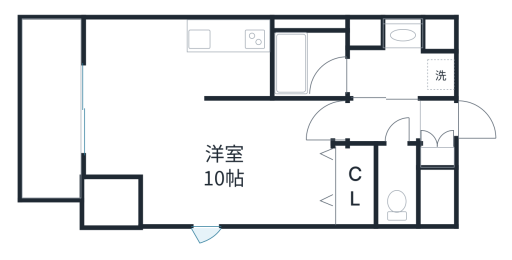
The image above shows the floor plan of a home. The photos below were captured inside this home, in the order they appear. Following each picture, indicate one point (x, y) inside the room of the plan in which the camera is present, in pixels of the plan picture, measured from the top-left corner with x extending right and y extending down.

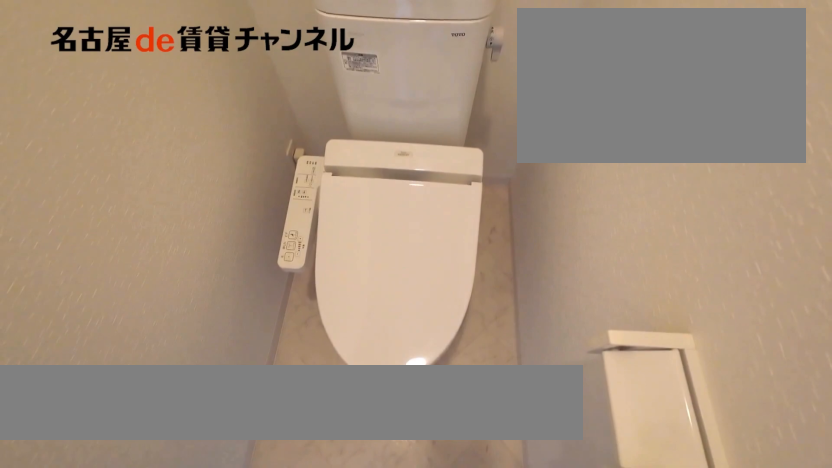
(398, 186)
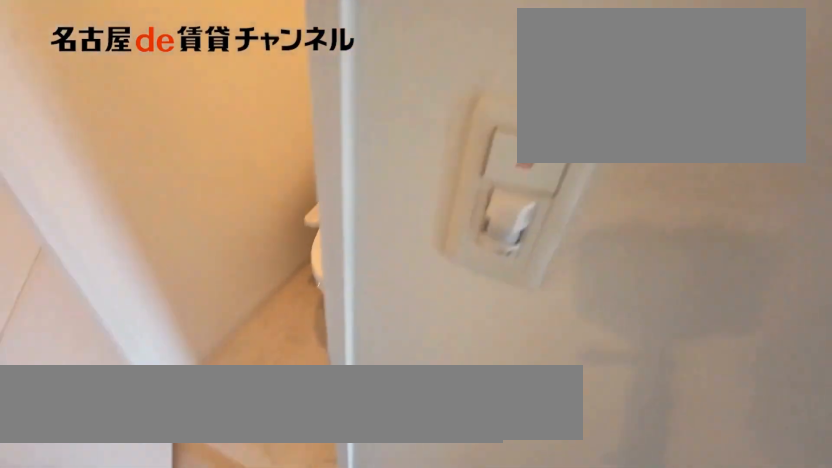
(398, 186)
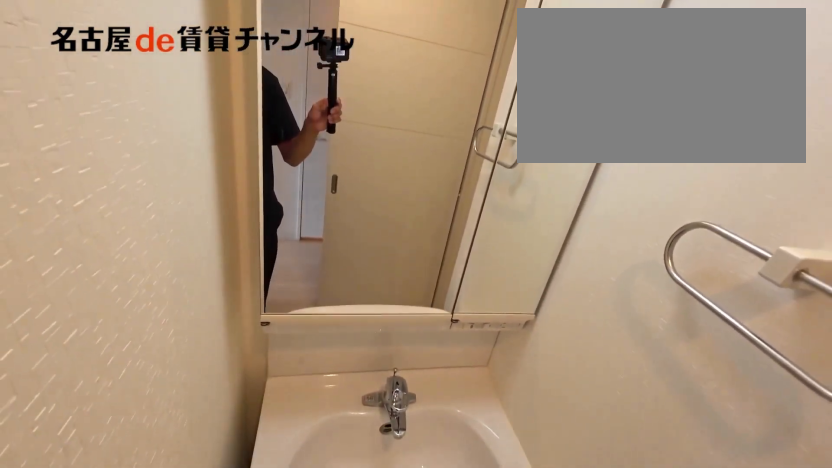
(400, 57)
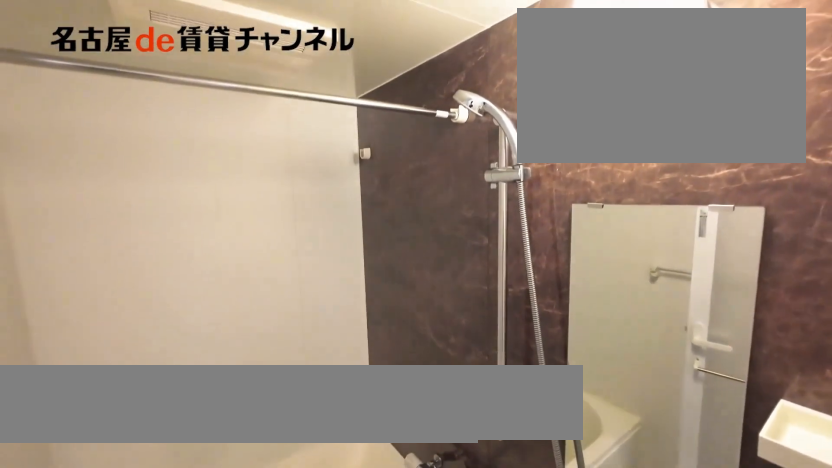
(311, 57)
